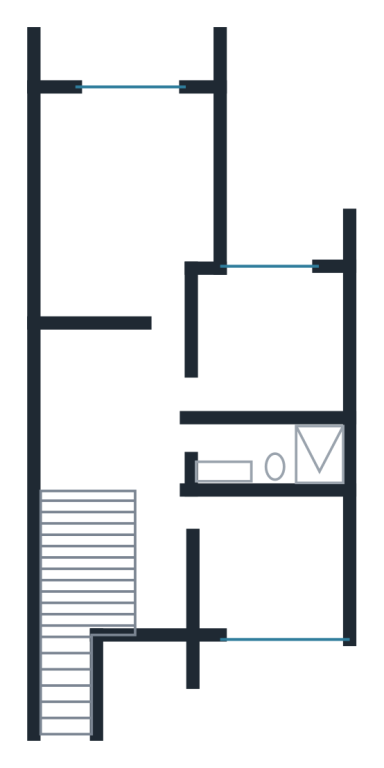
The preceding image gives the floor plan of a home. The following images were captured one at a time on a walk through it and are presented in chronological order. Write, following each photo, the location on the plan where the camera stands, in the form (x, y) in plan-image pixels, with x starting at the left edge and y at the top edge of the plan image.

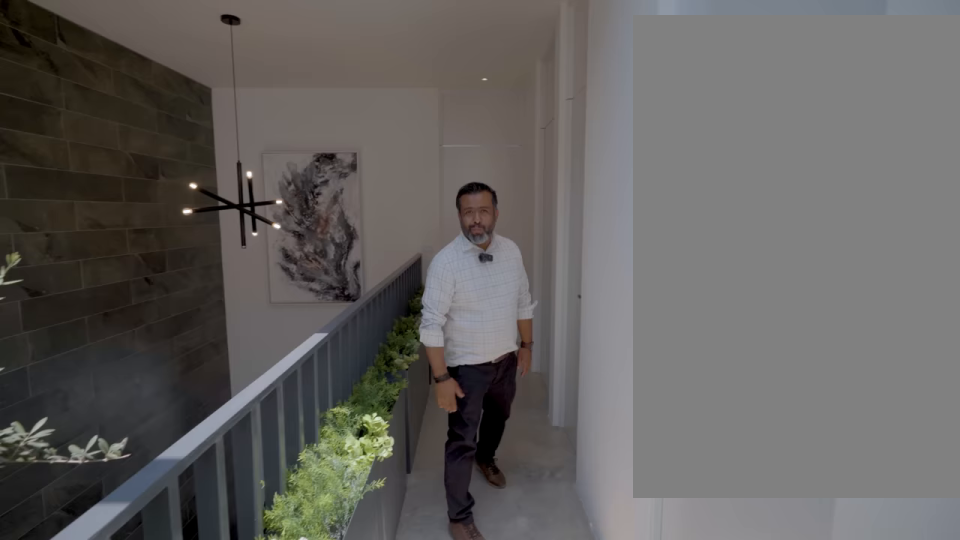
(158, 604)
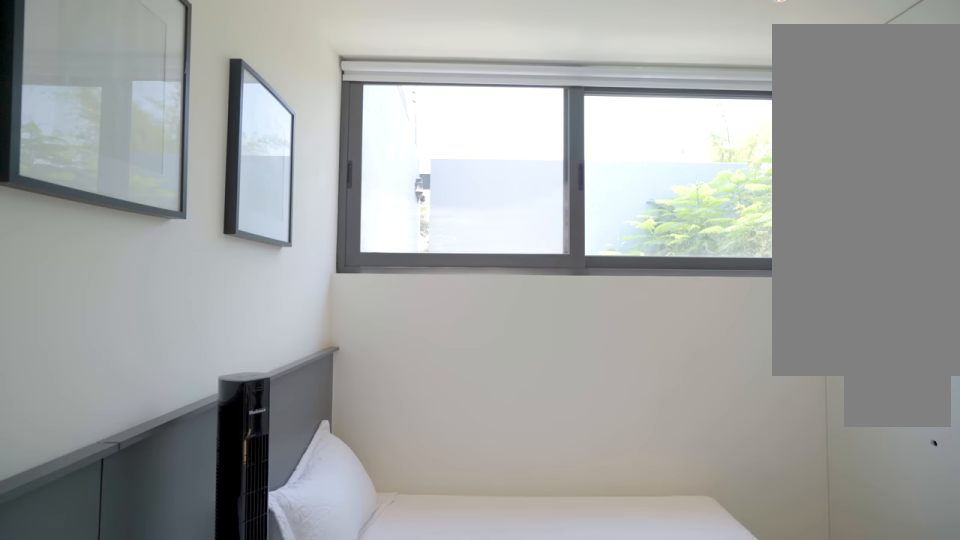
(231, 581)
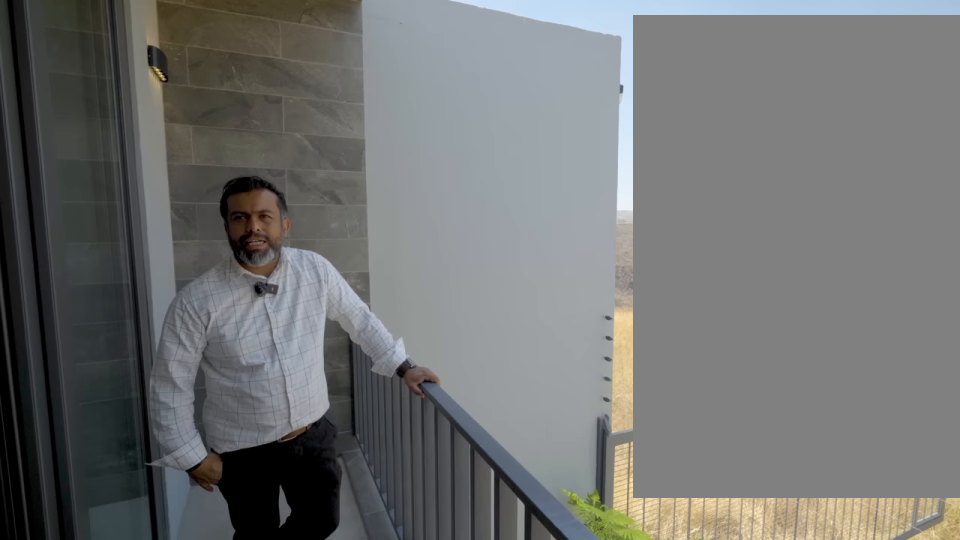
(145, 64)
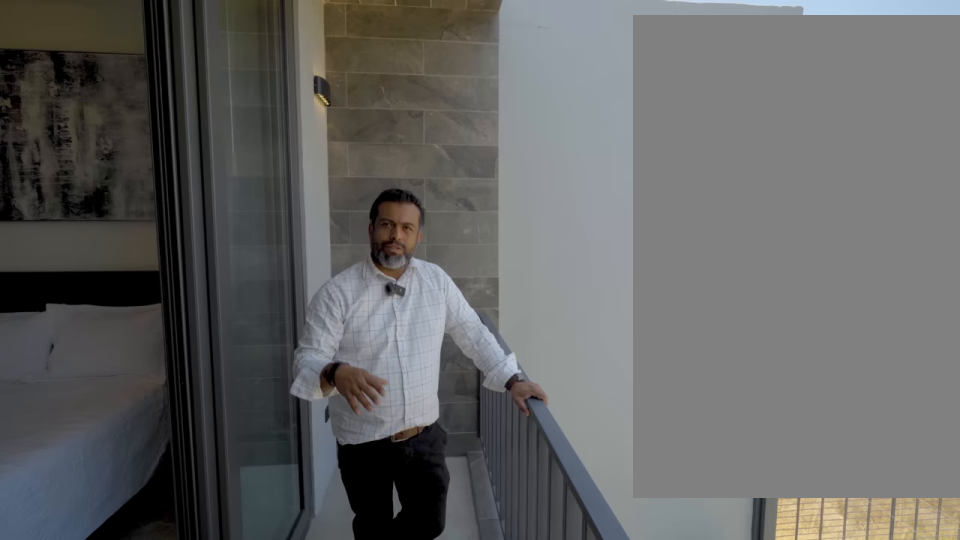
(145, 65)
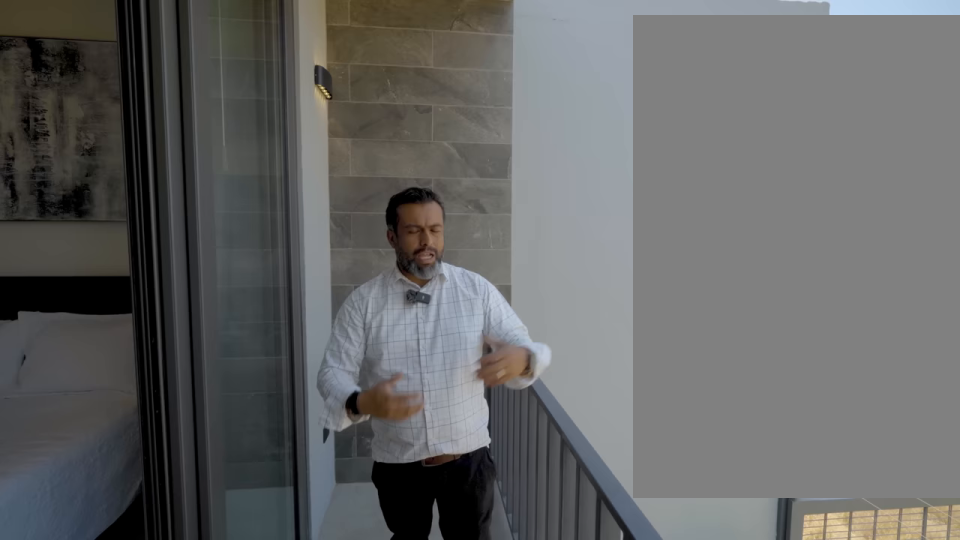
(144, 65)
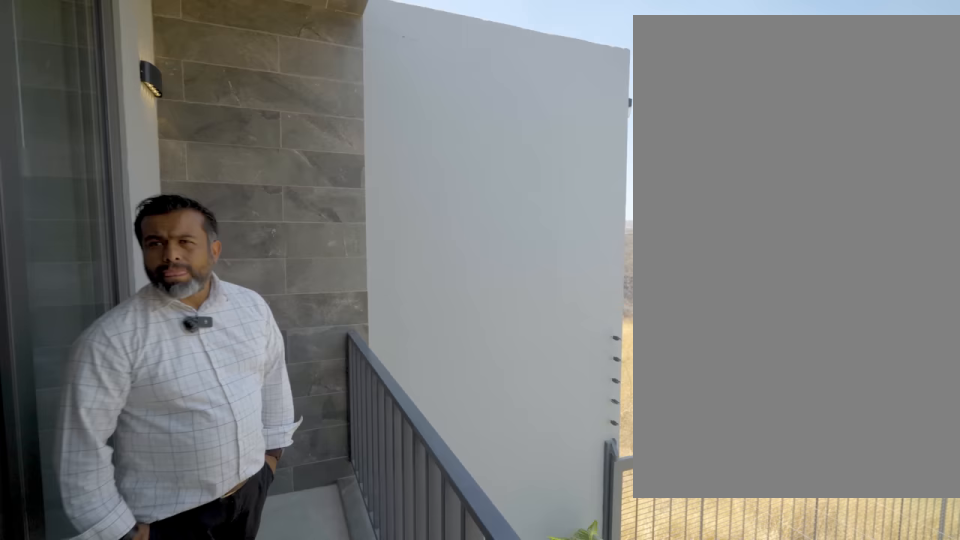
(145, 65)
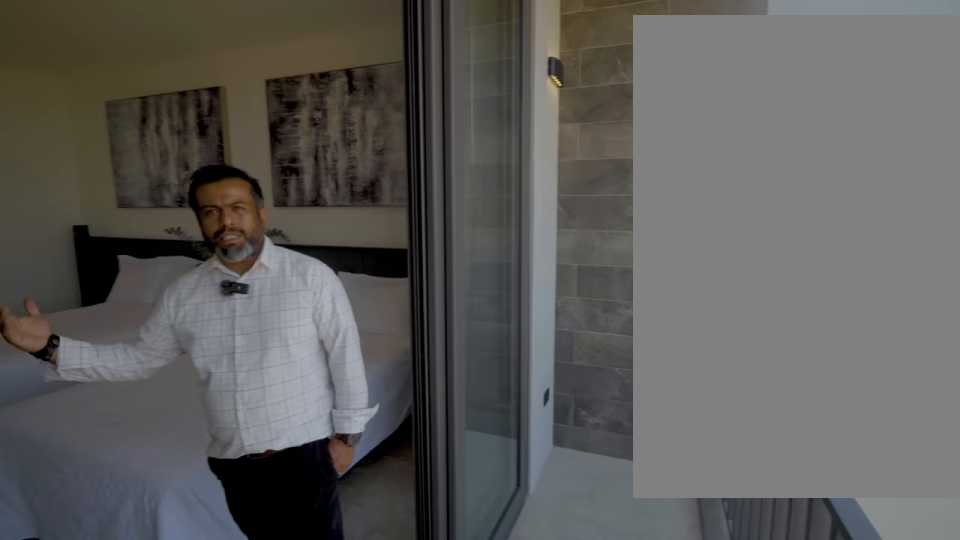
(146, 65)
